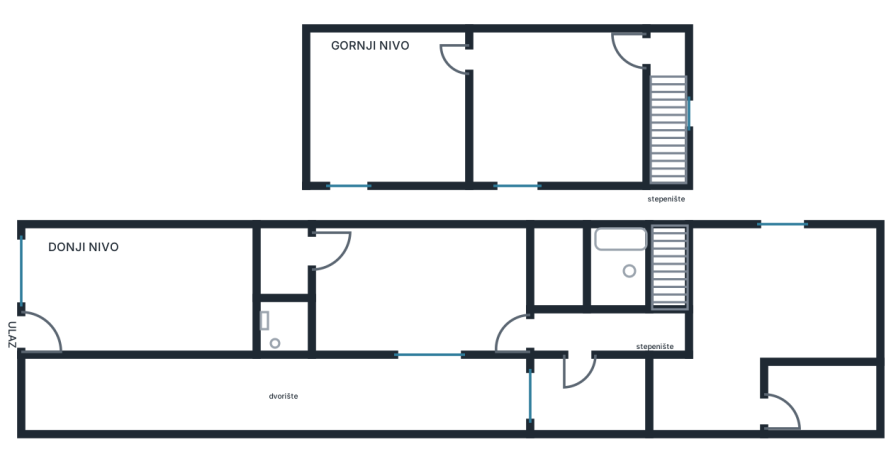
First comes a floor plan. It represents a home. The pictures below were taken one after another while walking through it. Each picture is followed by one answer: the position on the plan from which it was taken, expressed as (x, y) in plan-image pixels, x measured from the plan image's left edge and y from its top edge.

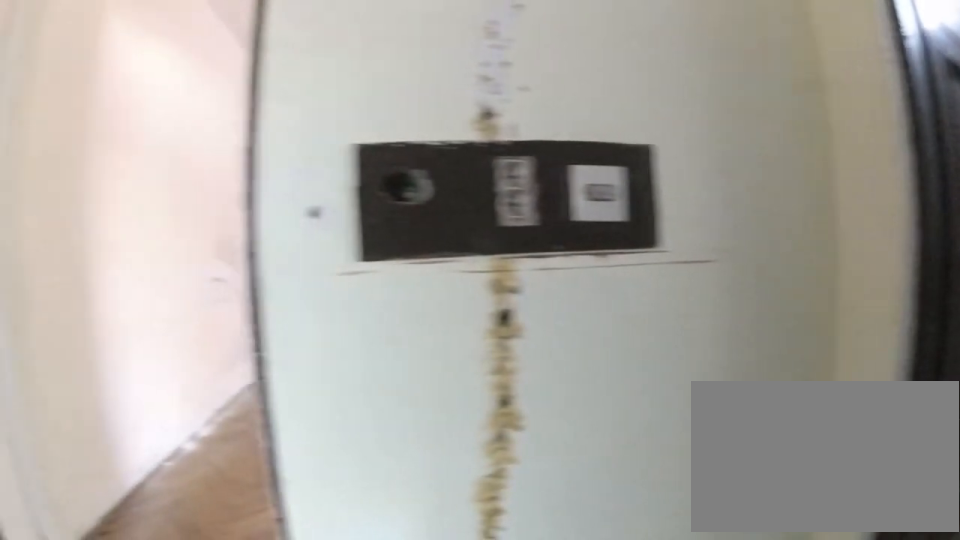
(271, 231)
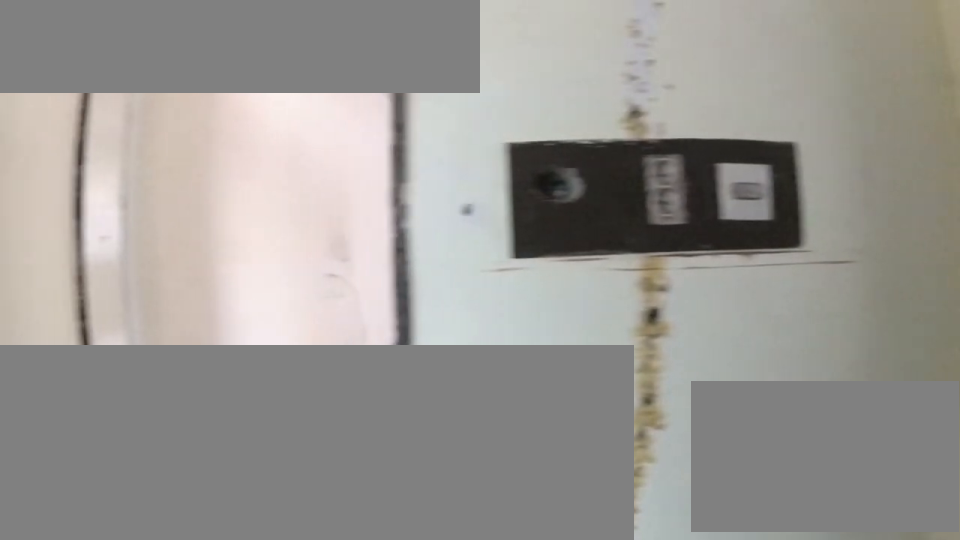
(268, 235)
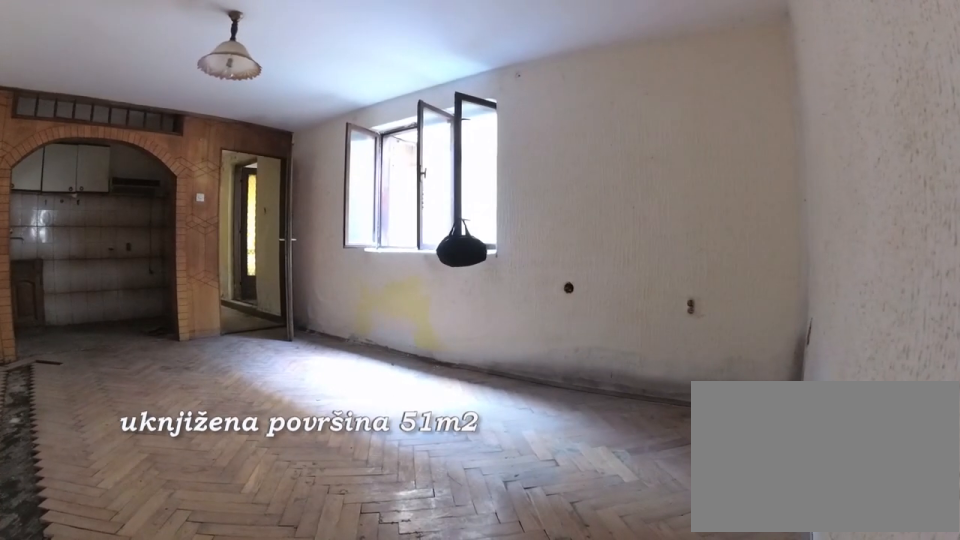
(301, 231)
